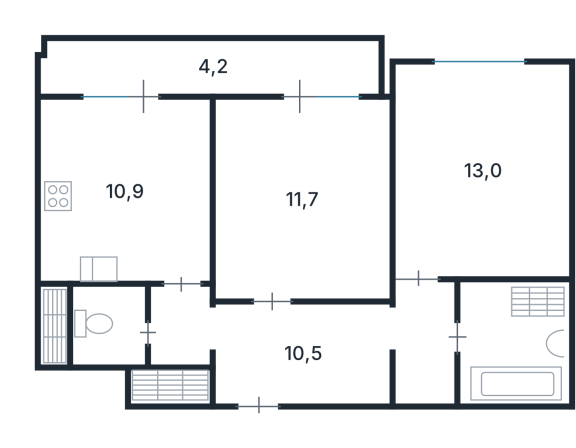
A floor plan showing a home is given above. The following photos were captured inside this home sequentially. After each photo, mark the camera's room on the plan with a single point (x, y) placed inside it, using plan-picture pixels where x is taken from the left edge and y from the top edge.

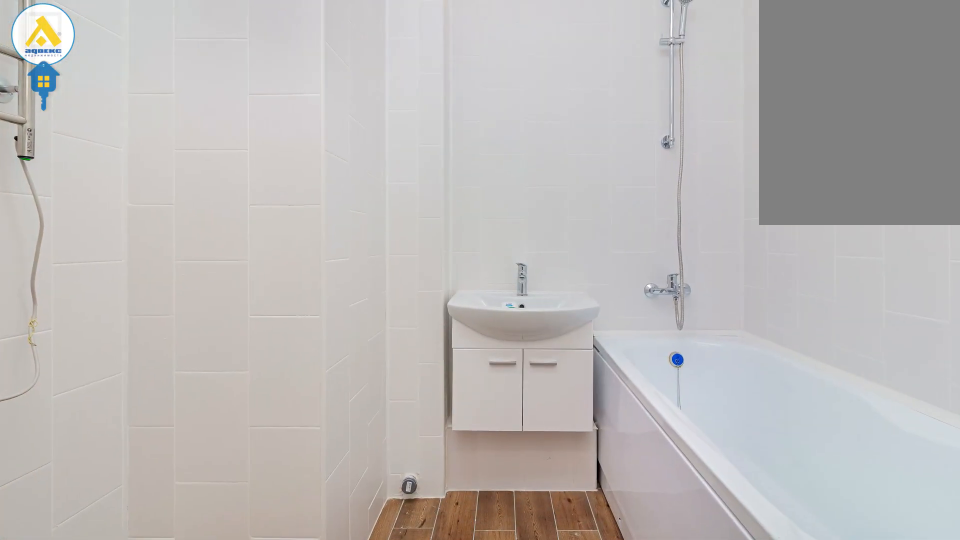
(508, 334)
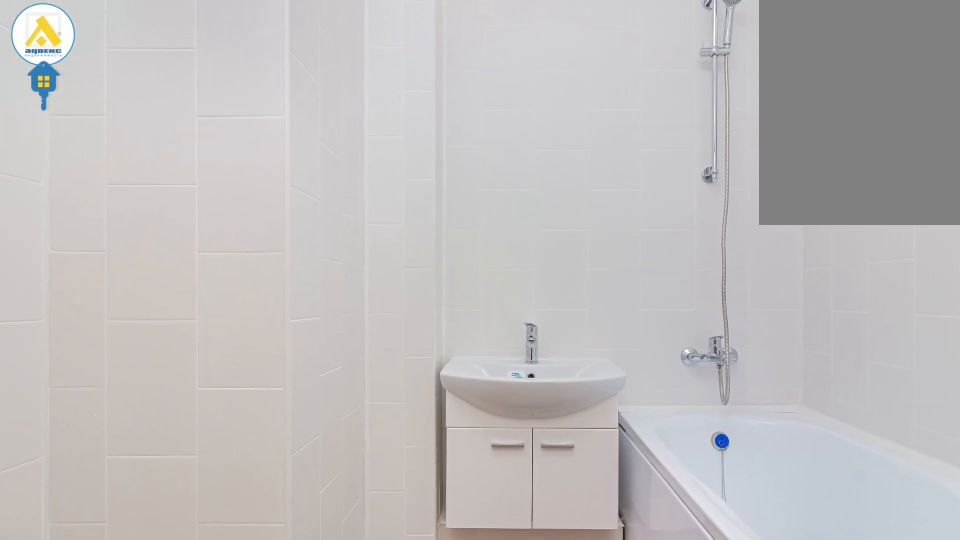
(508, 333)
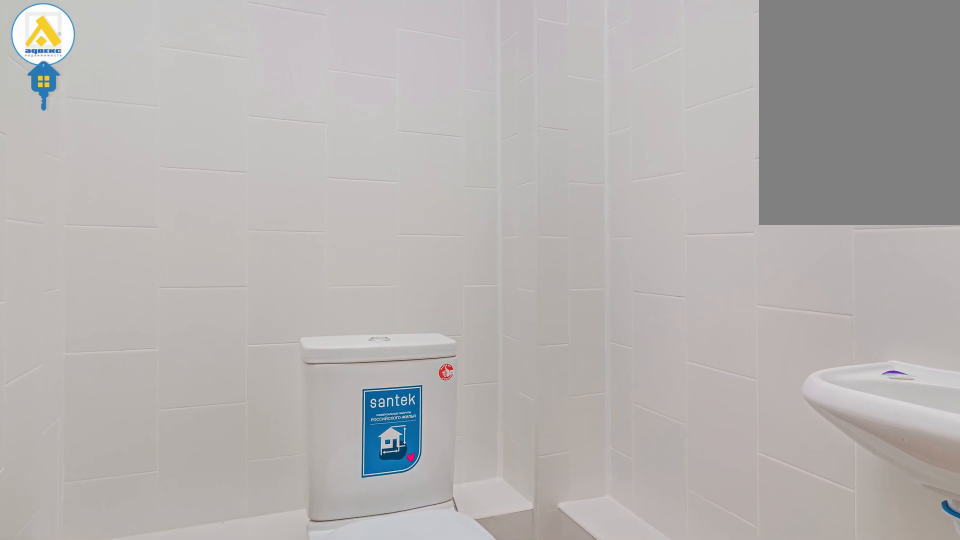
(119, 326)
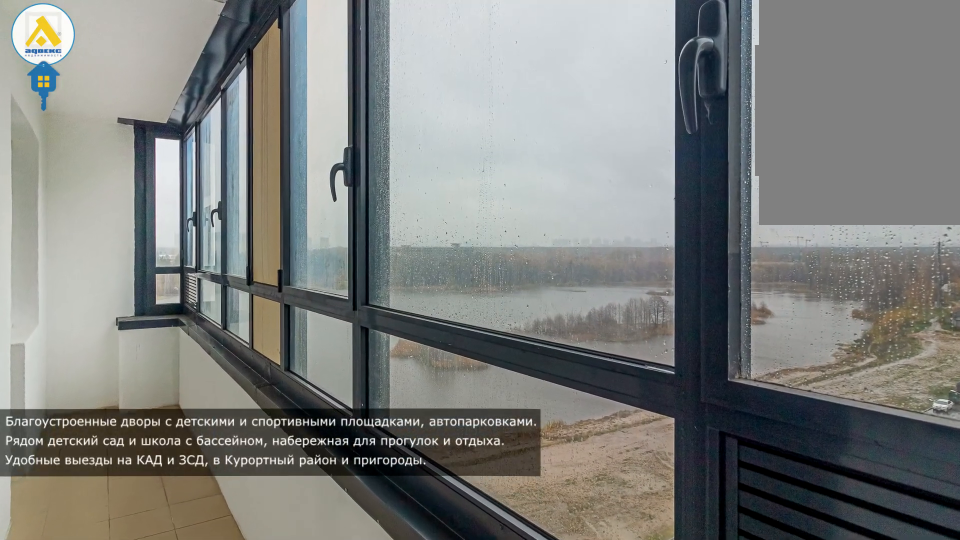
(207, 84)
